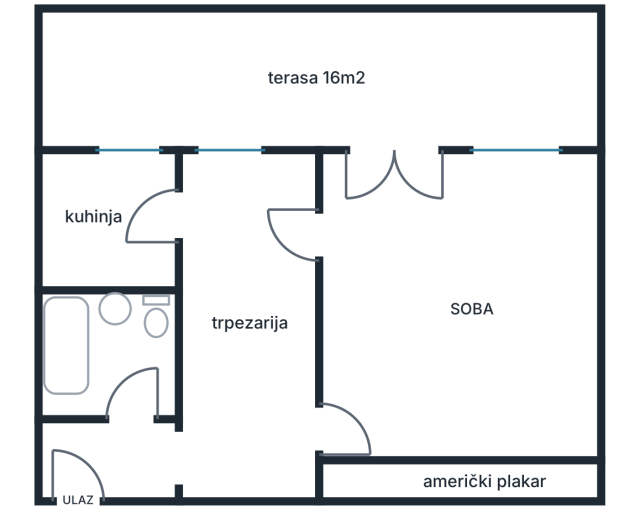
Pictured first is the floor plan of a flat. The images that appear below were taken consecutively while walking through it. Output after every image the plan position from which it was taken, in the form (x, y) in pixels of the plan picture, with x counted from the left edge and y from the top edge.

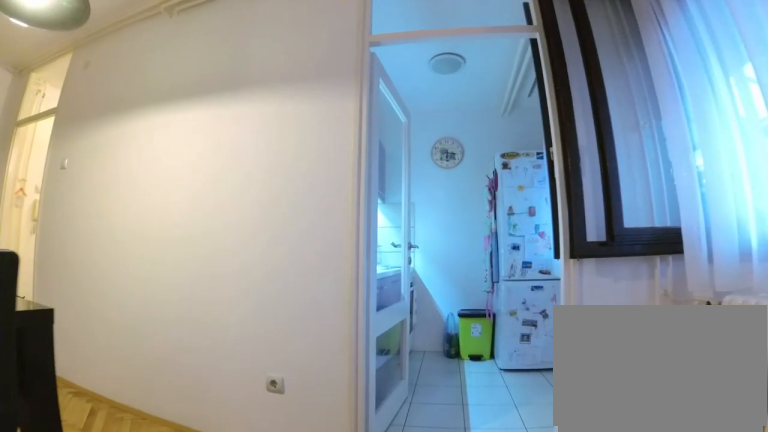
(317, 226)
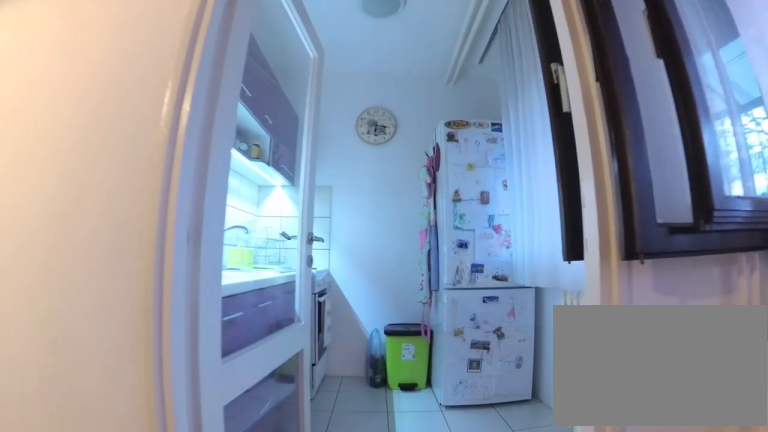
(263, 225)
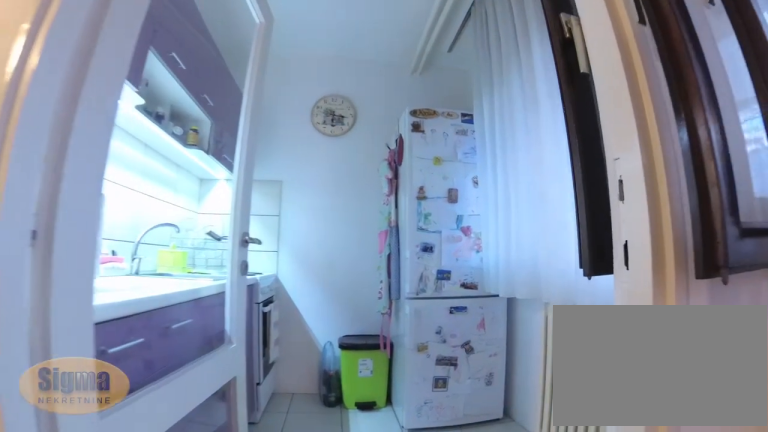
(244, 225)
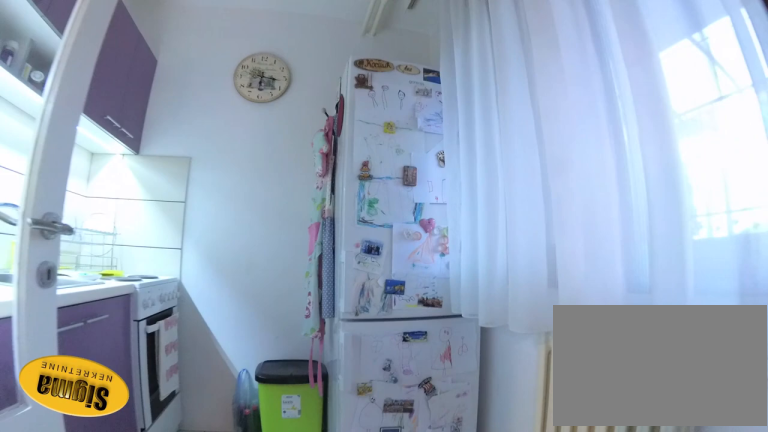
(199, 225)
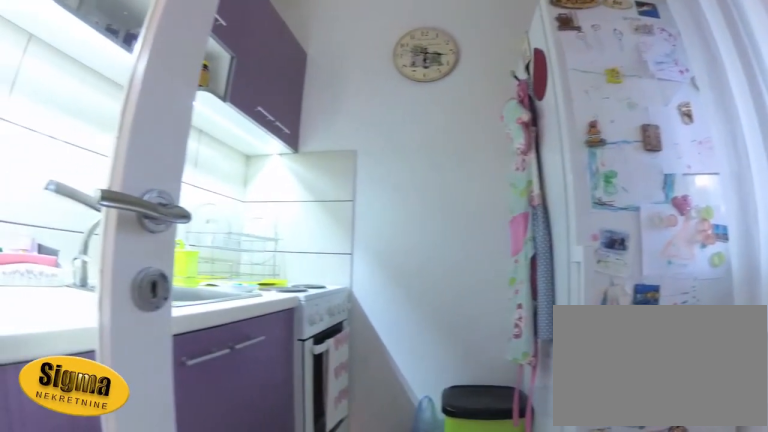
(159, 220)
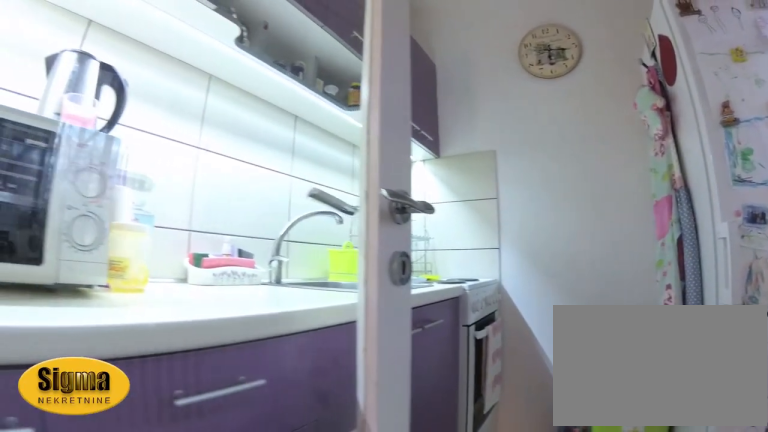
(166, 204)
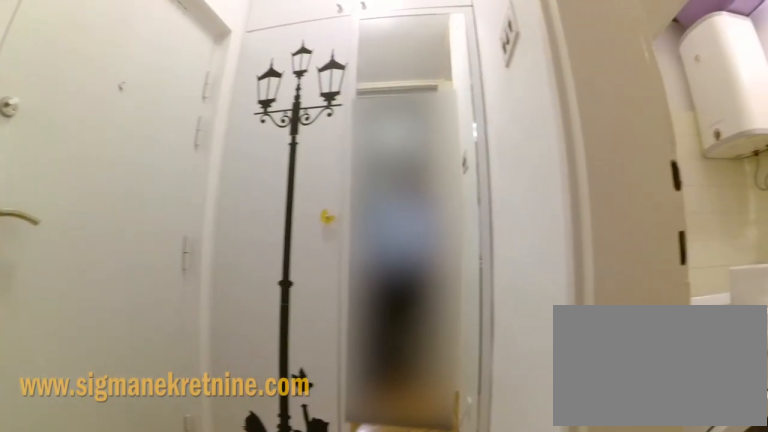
(182, 453)
